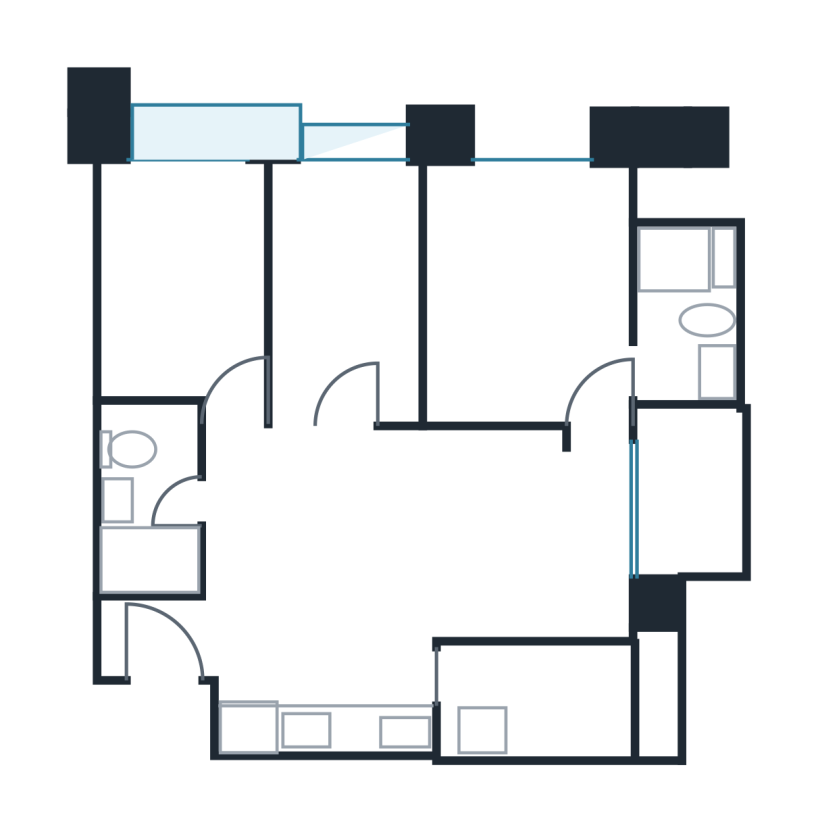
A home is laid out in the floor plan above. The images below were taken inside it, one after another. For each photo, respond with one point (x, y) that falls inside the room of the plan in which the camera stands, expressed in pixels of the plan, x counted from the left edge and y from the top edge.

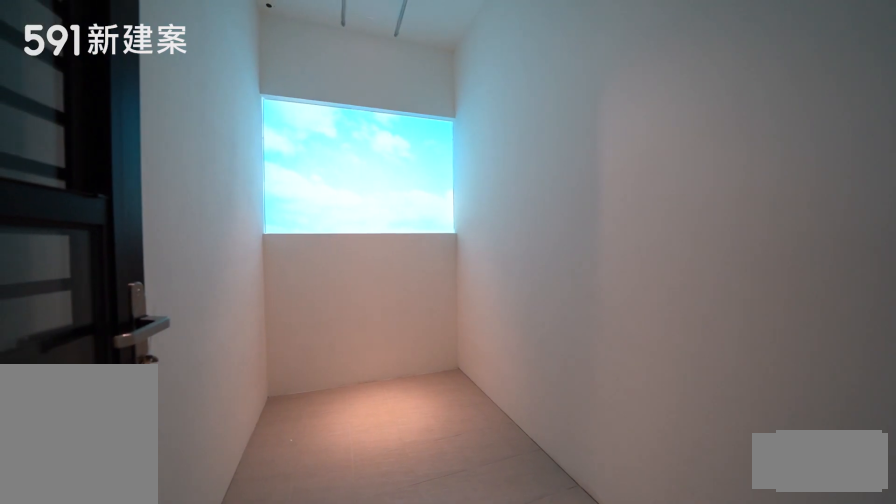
(537, 701)
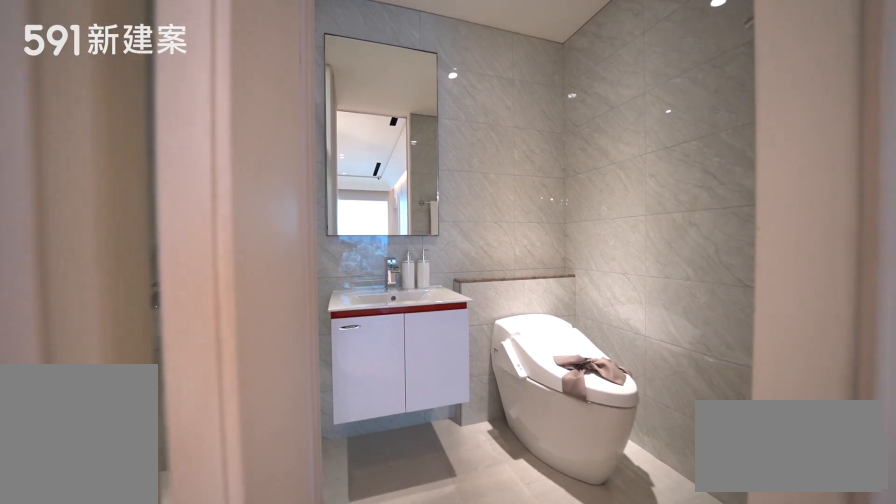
(147, 497)
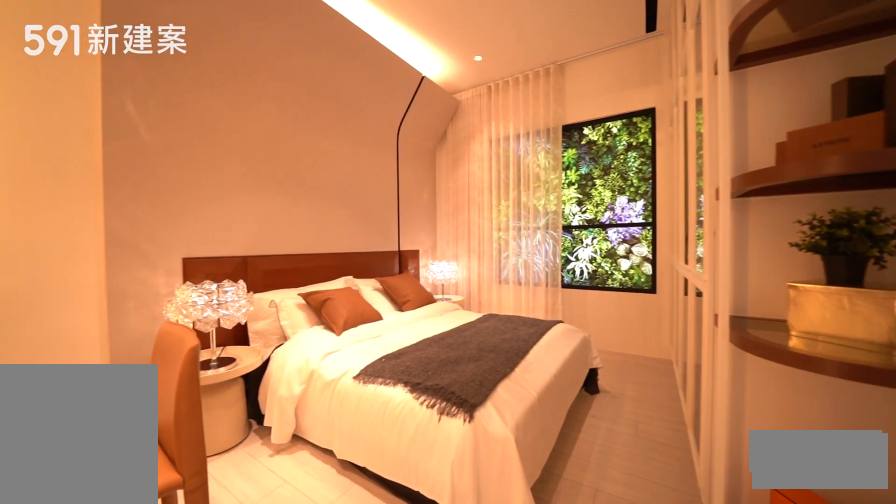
(527, 294)
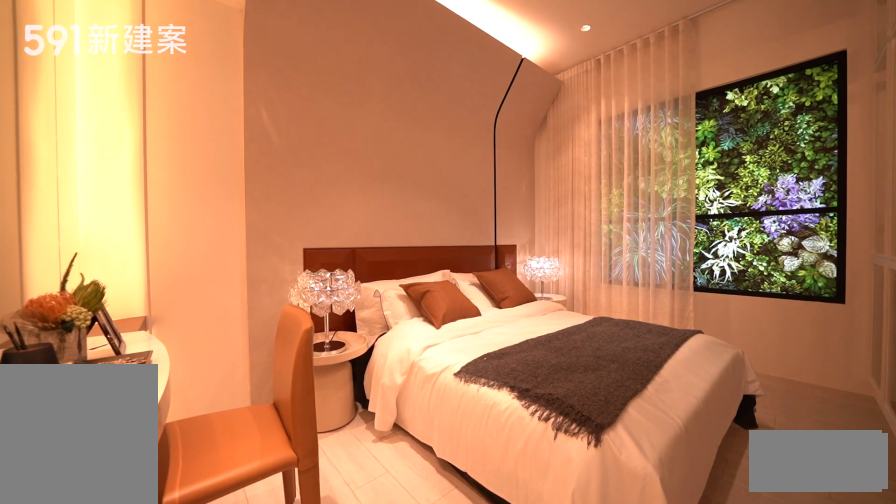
(527, 294)
